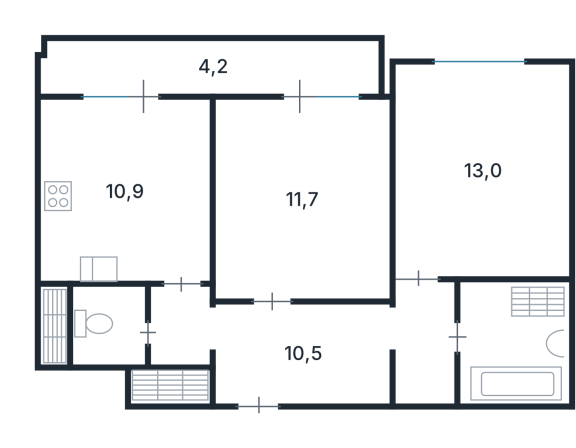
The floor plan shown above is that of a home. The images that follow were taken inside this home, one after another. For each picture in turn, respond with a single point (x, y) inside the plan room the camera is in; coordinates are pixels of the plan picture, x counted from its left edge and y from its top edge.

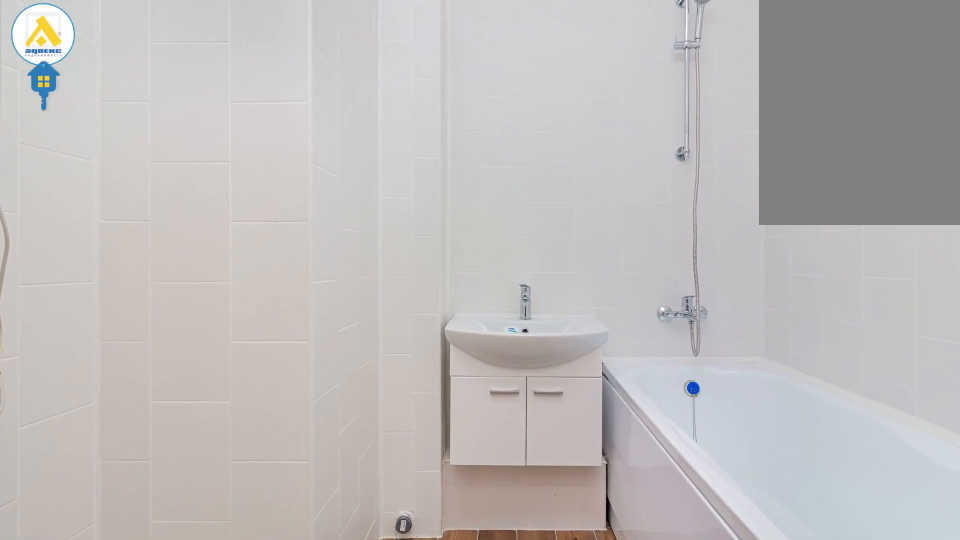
(508, 334)
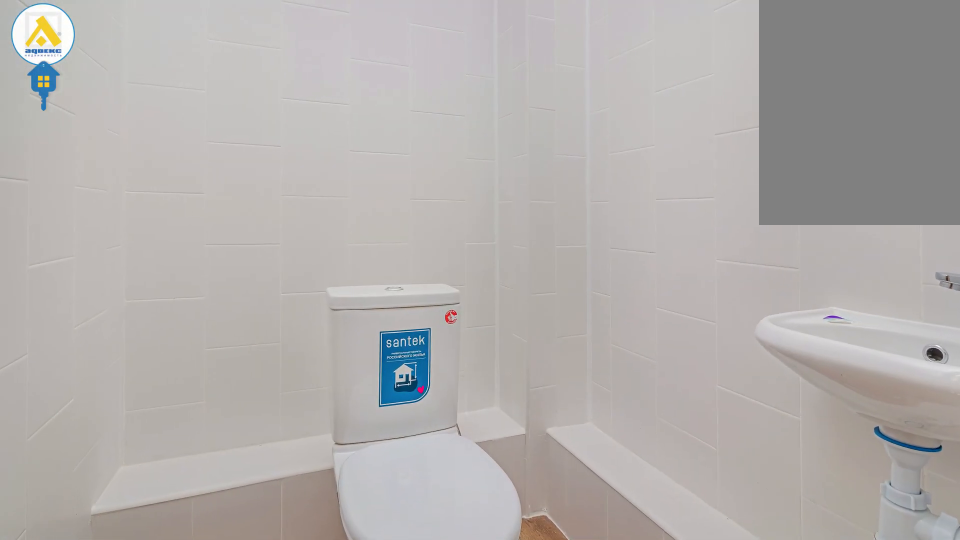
(119, 326)
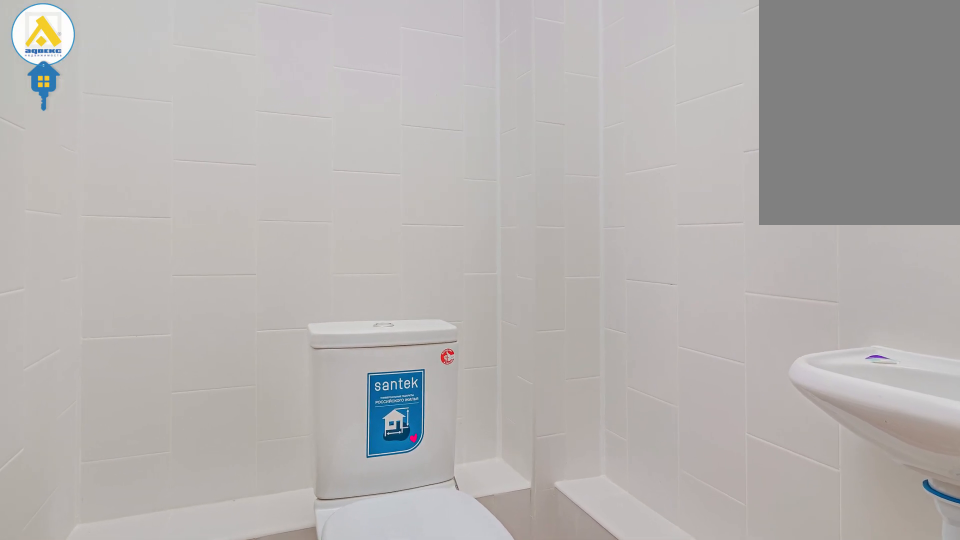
(119, 326)
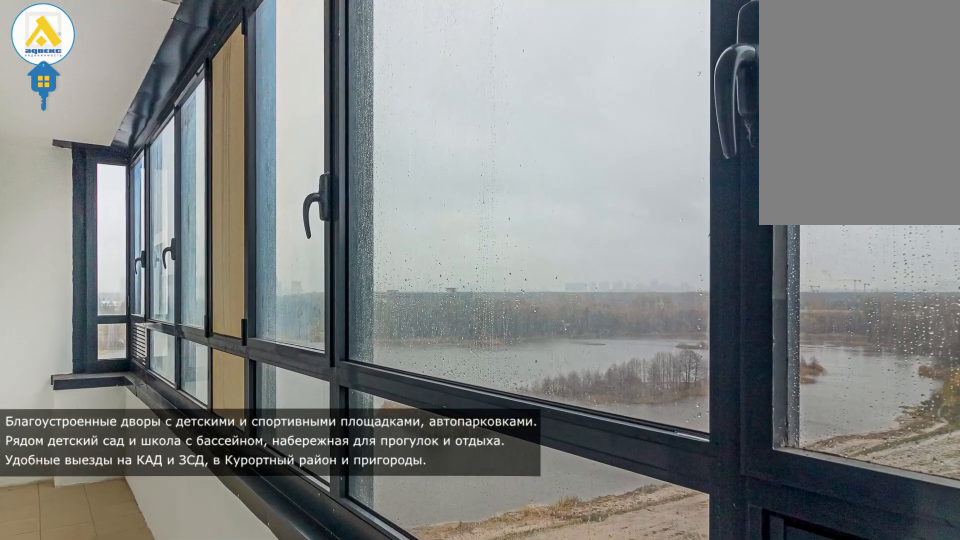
(207, 84)
